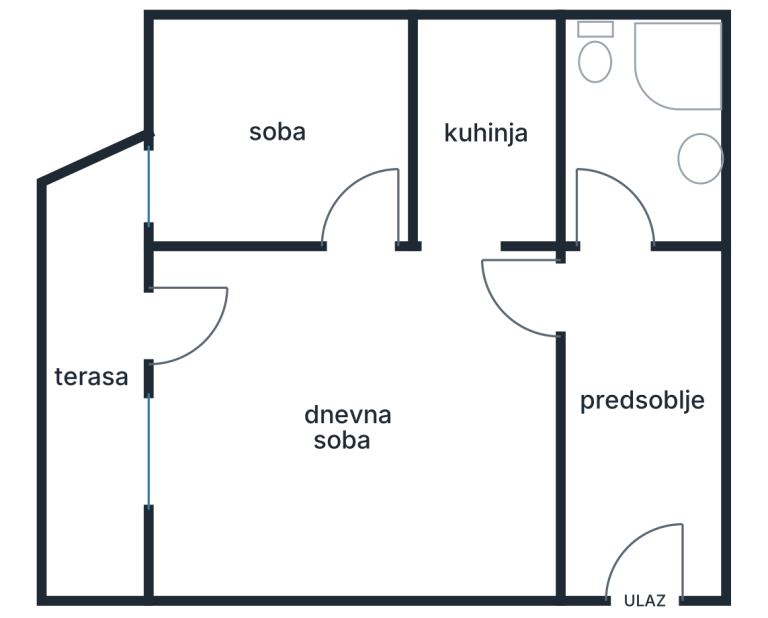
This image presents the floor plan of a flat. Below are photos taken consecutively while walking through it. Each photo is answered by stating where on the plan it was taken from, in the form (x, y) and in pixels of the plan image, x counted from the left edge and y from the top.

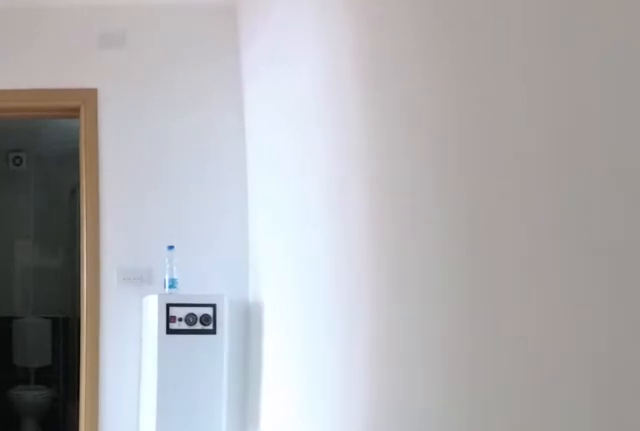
(631, 502)
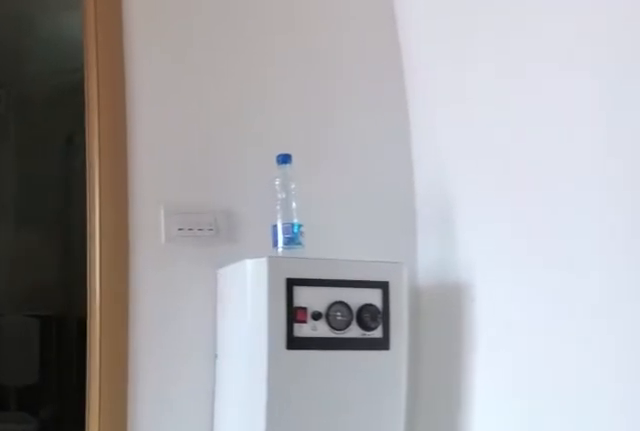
(630, 373)
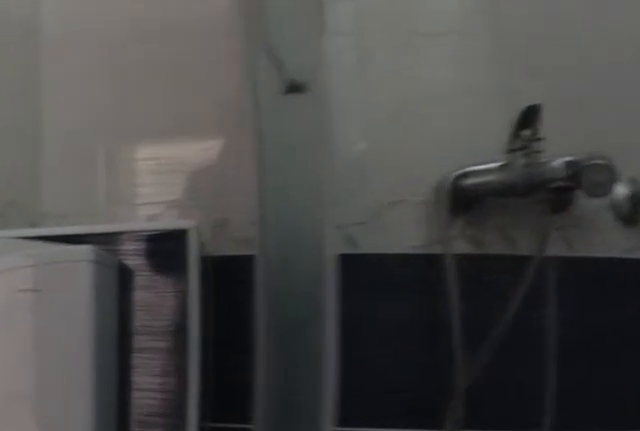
(631, 145)
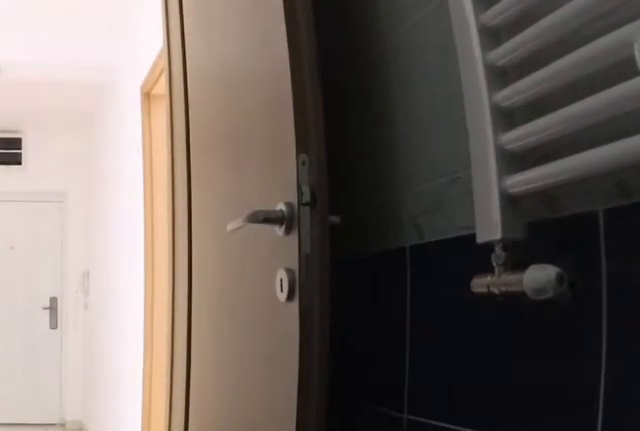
(632, 97)
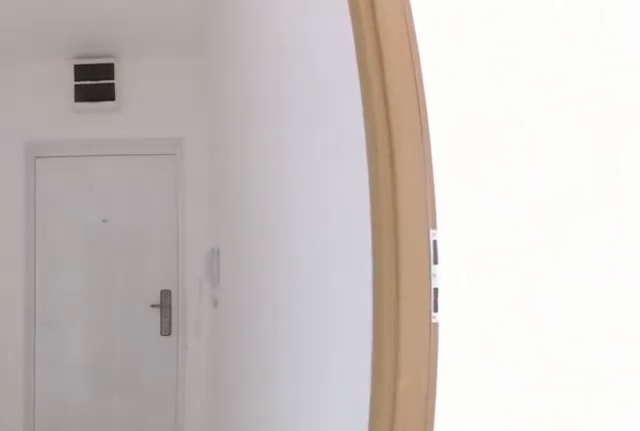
(637, 201)
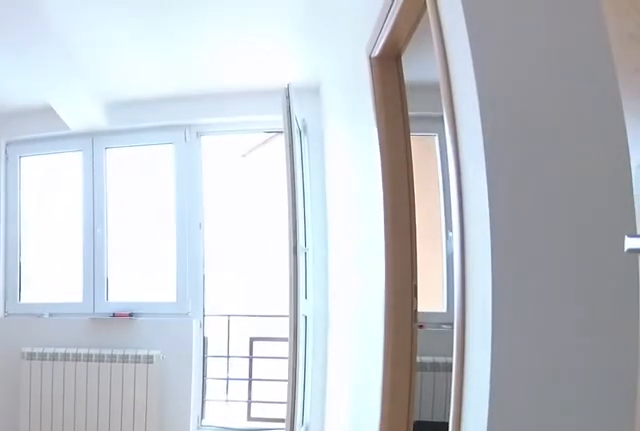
(588, 302)
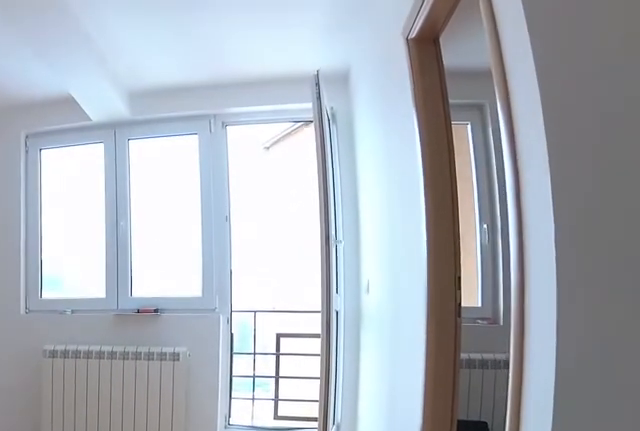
(542, 302)
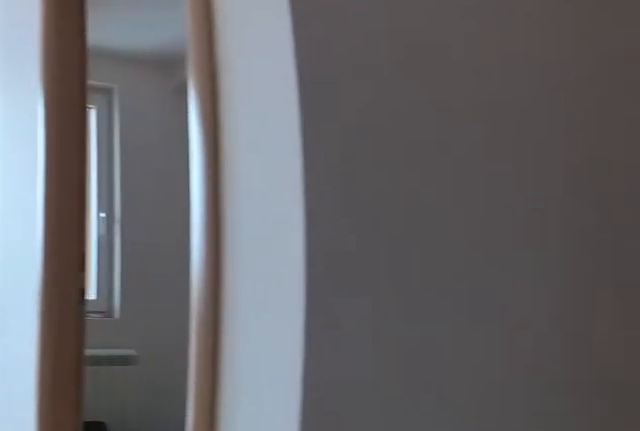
(489, 284)
